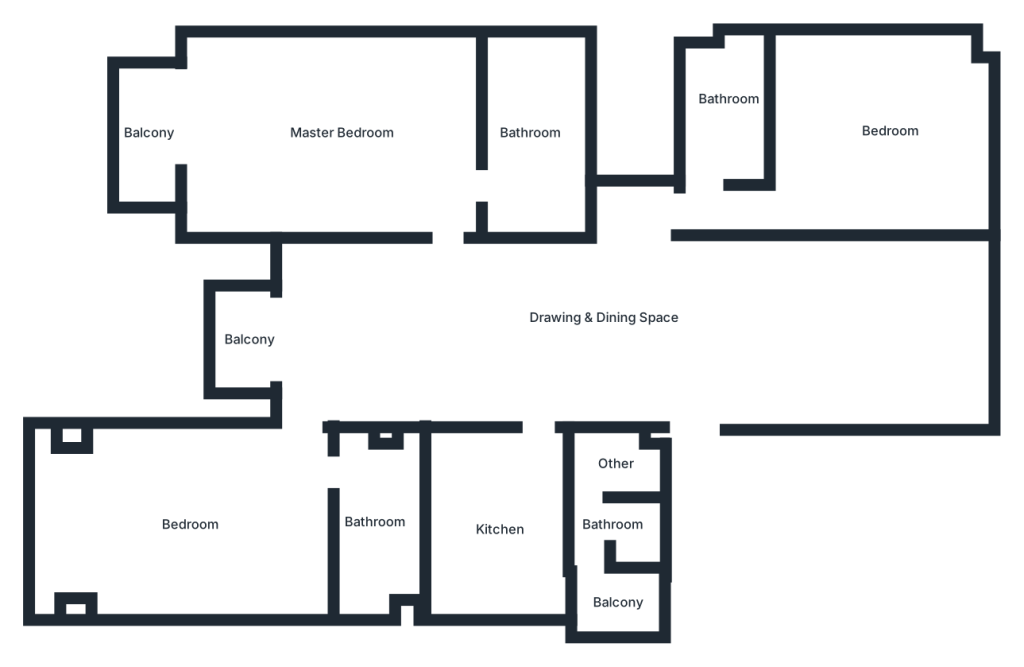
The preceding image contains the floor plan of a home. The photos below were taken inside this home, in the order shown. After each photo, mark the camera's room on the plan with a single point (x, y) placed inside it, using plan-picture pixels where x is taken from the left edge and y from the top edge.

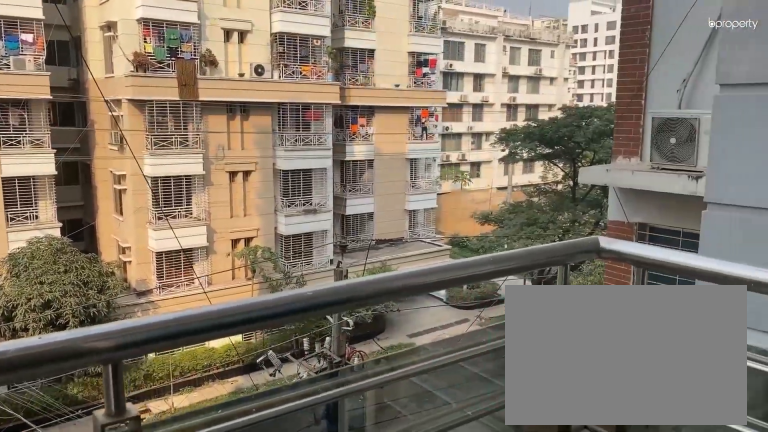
(150, 128)
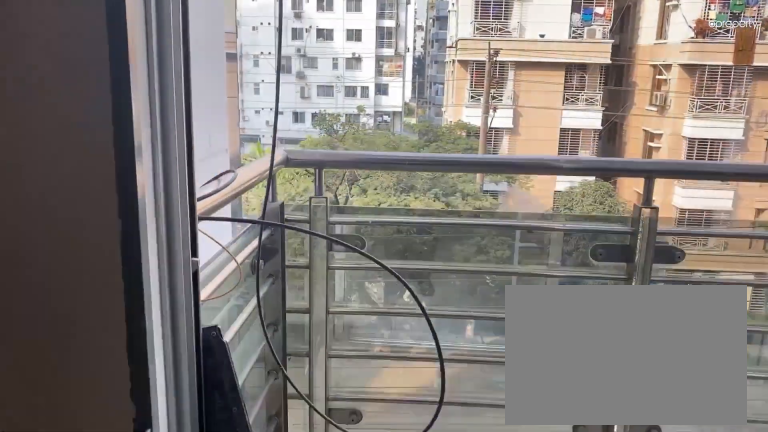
(369, 345)
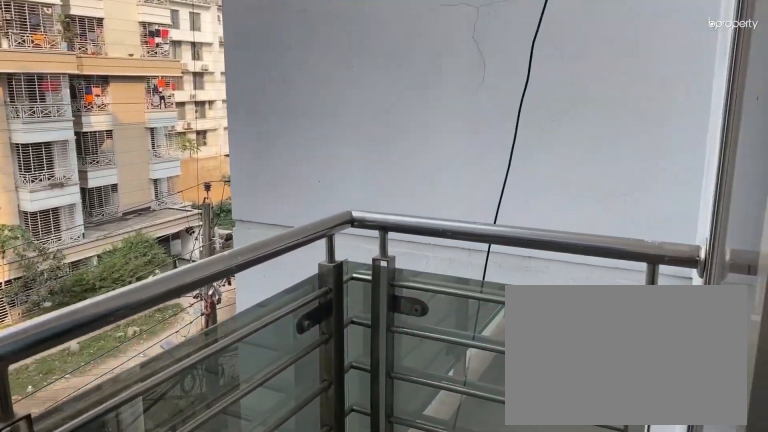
(251, 344)
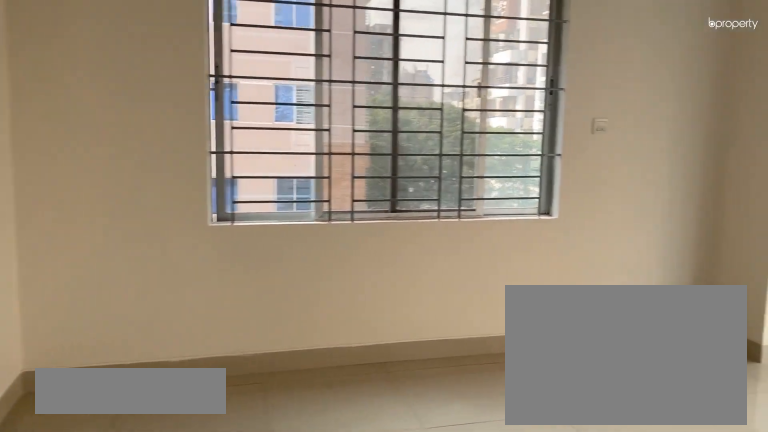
(201, 539)
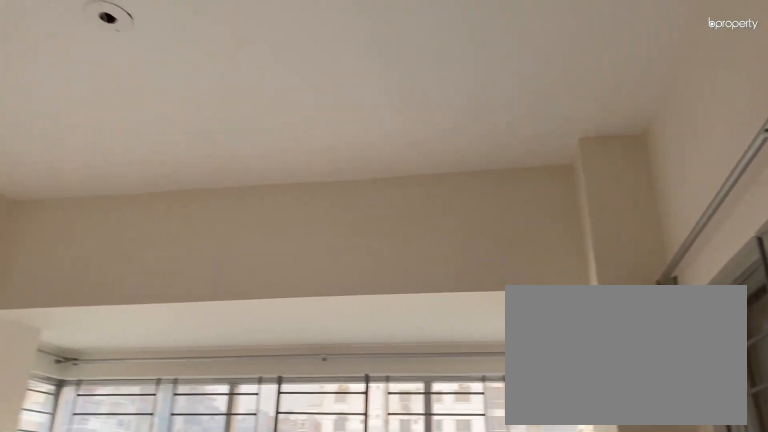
(201, 539)
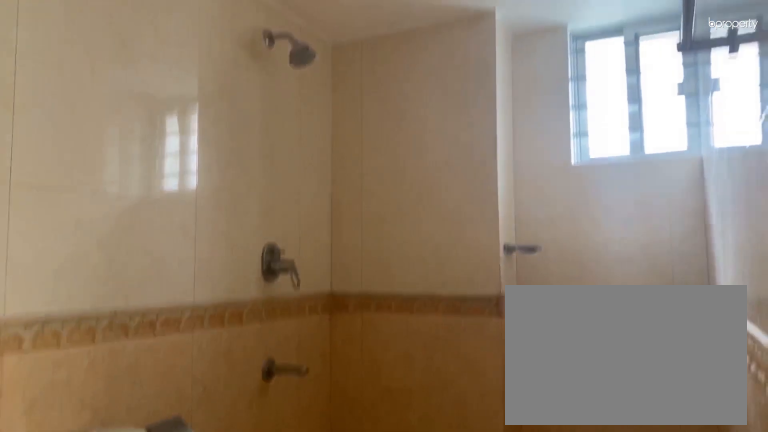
(387, 525)
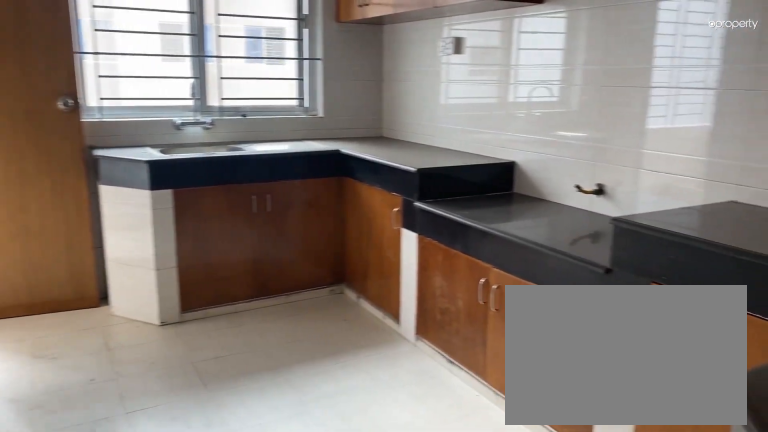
(512, 535)
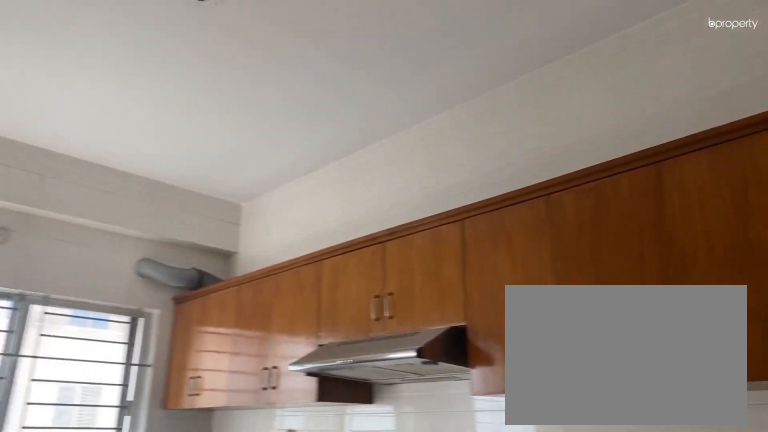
(512, 535)
